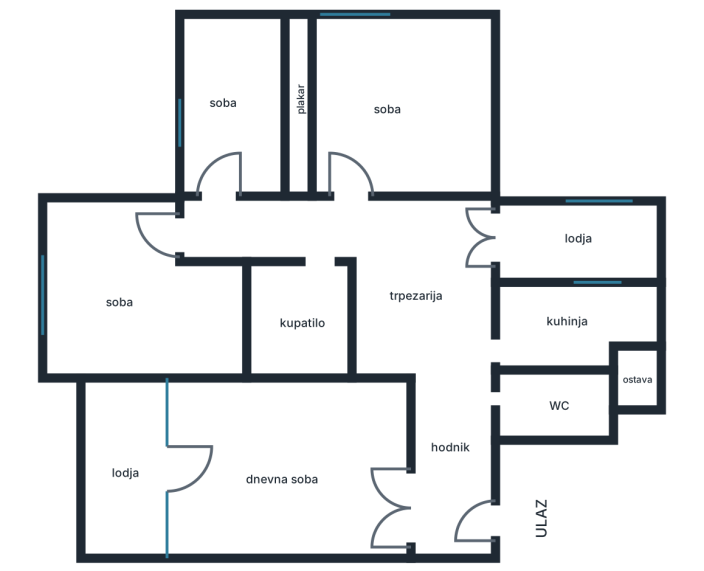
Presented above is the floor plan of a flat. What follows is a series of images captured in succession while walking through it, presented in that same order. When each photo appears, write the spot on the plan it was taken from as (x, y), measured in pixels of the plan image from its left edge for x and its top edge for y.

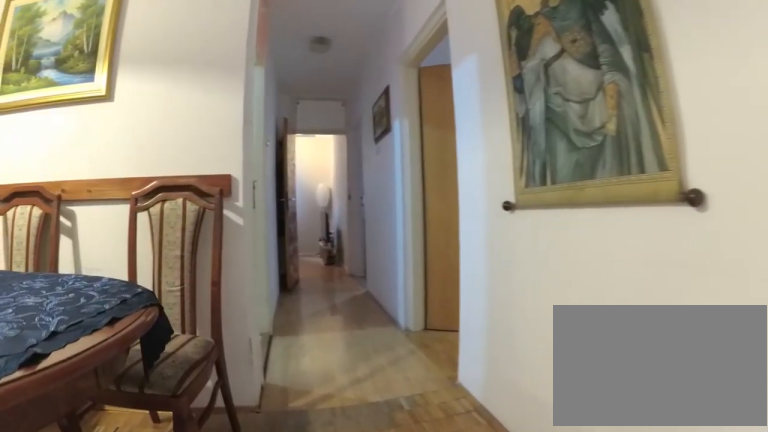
(490, 260)
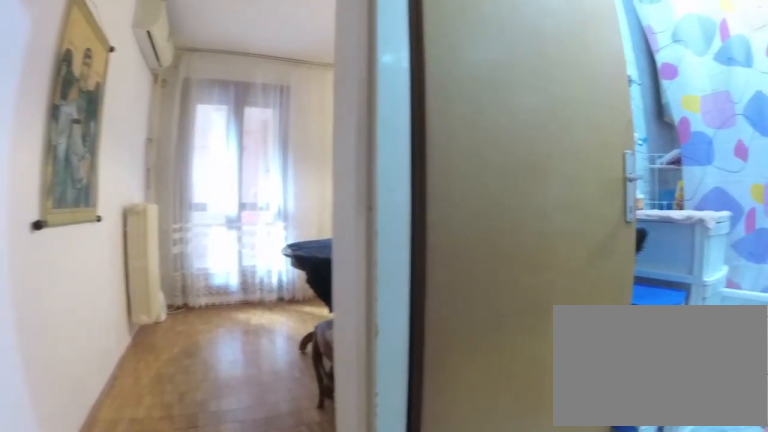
(242, 229)
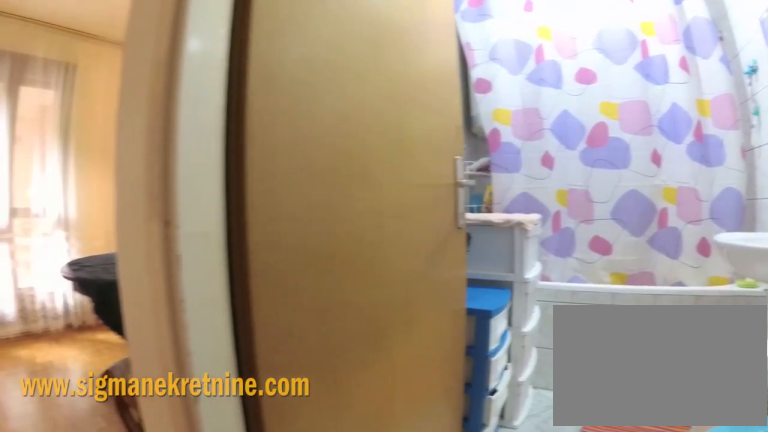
(285, 230)
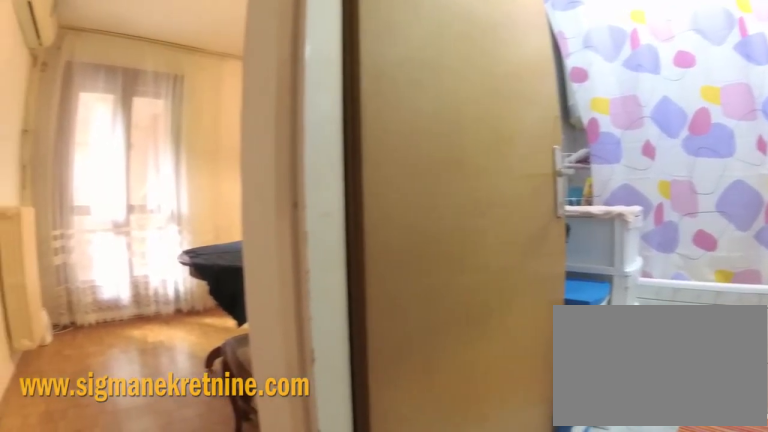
(281, 230)
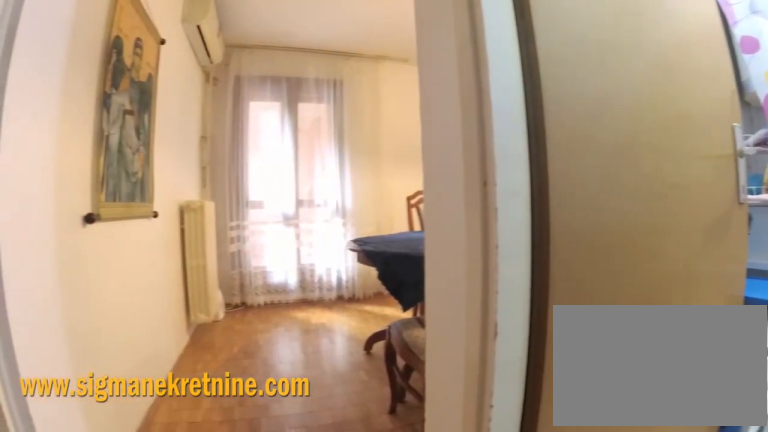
(275, 233)
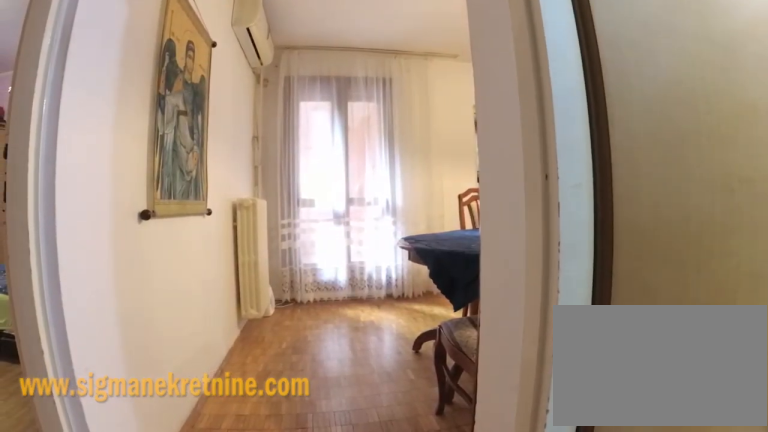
(274, 236)
